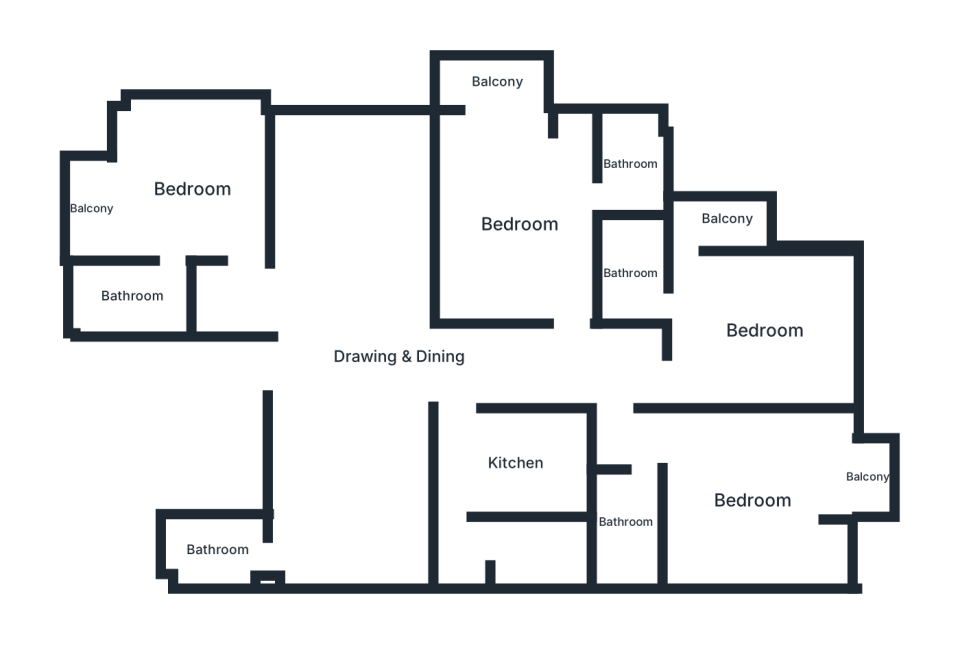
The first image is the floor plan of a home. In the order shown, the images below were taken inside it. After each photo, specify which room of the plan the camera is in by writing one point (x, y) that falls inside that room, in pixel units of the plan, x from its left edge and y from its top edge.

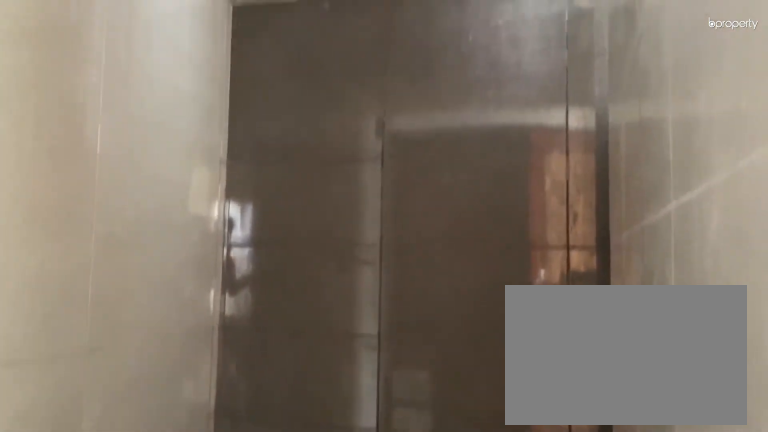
(631, 274)
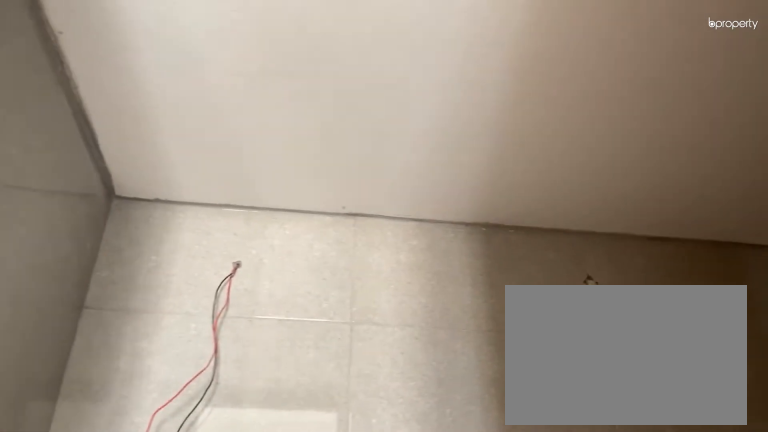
(631, 274)
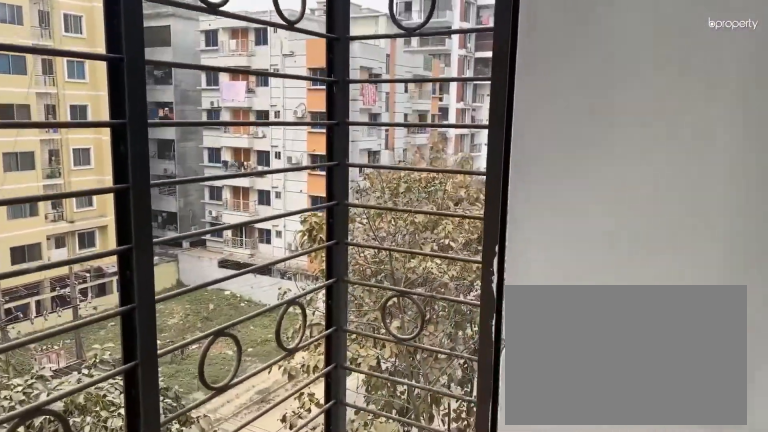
(728, 220)
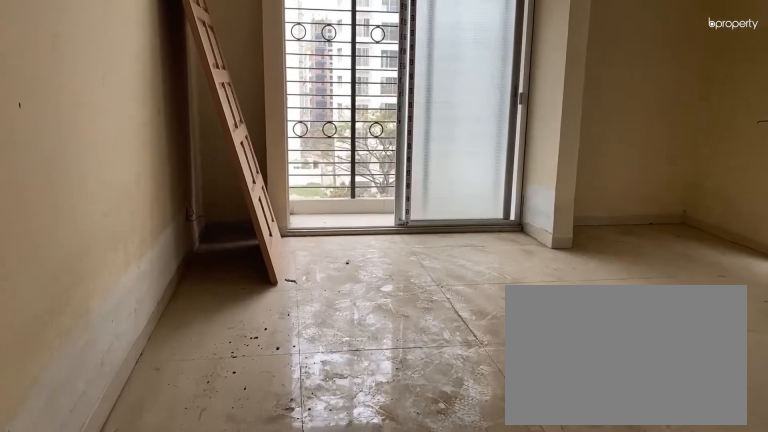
(753, 500)
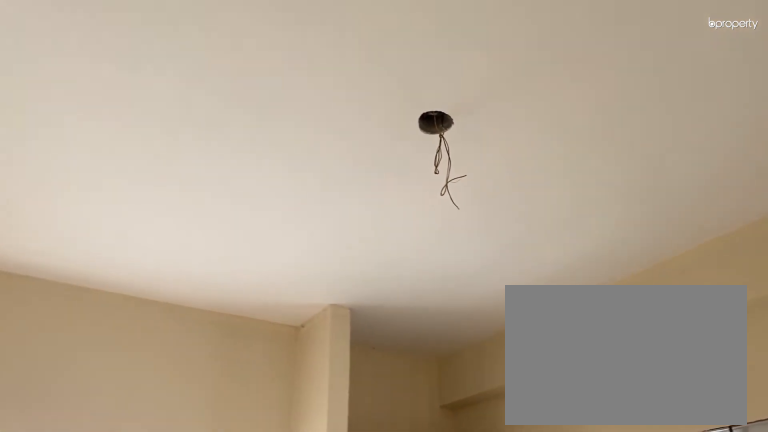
(753, 500)
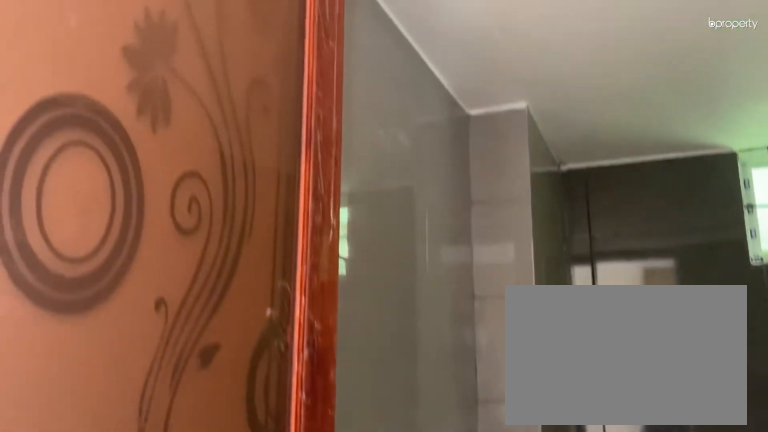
(625, 520)
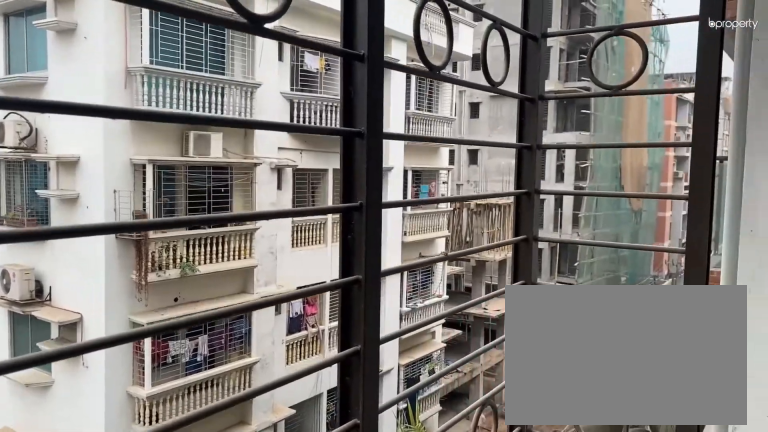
(868, 477)
